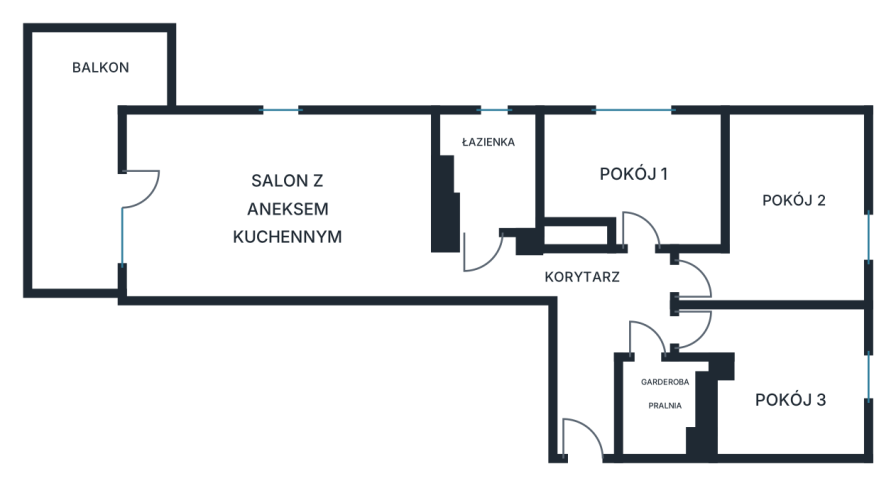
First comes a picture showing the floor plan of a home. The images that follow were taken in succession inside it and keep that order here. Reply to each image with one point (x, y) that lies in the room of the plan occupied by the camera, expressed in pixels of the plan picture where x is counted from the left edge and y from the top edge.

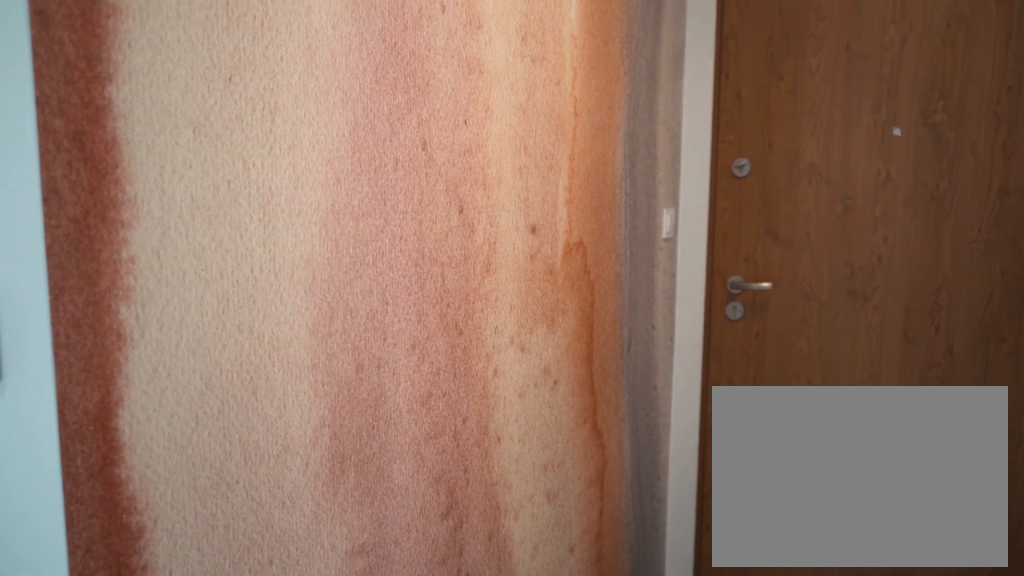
(577, 314)
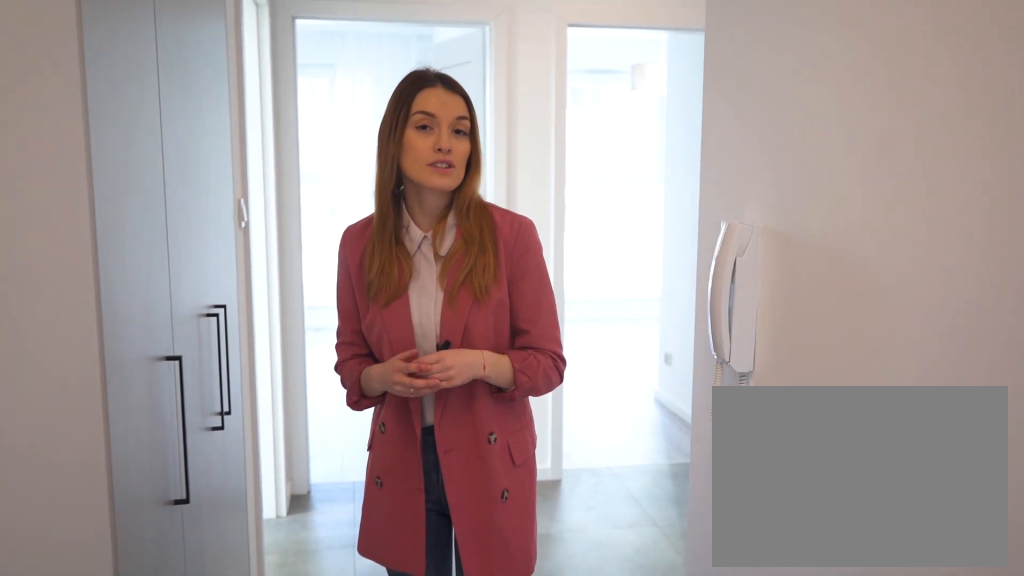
(577, 314)
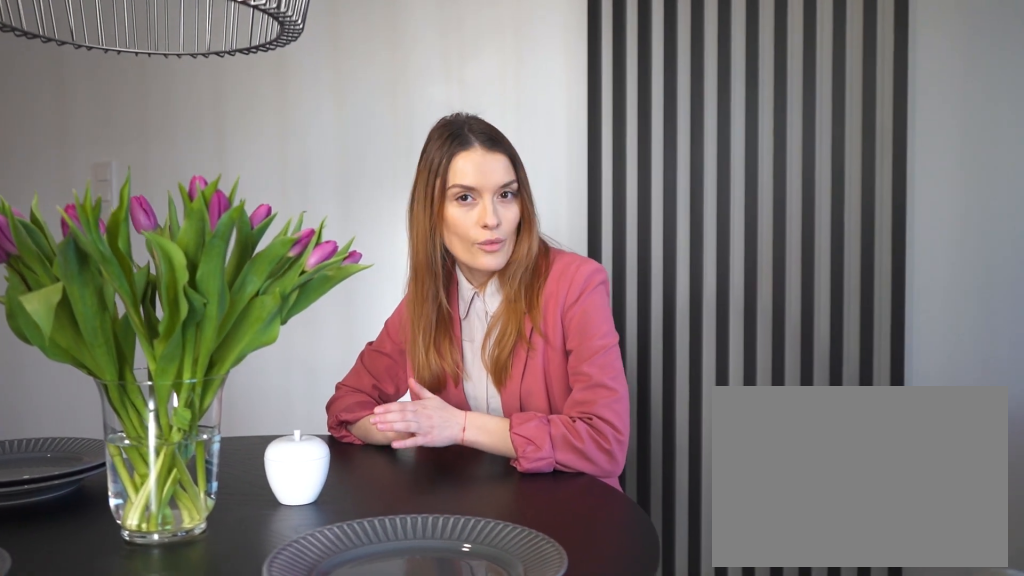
(277, 205)
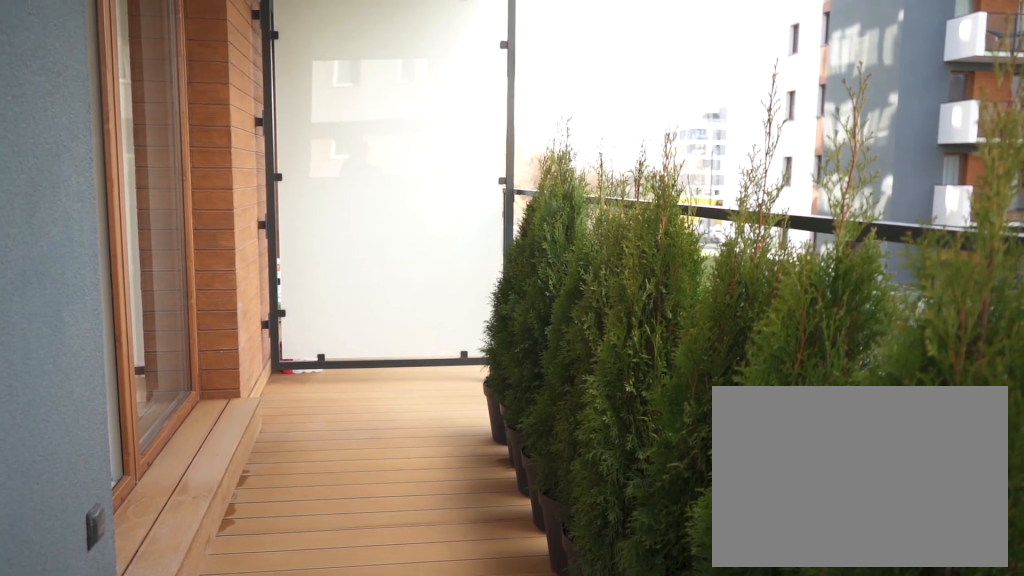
(86, 147)
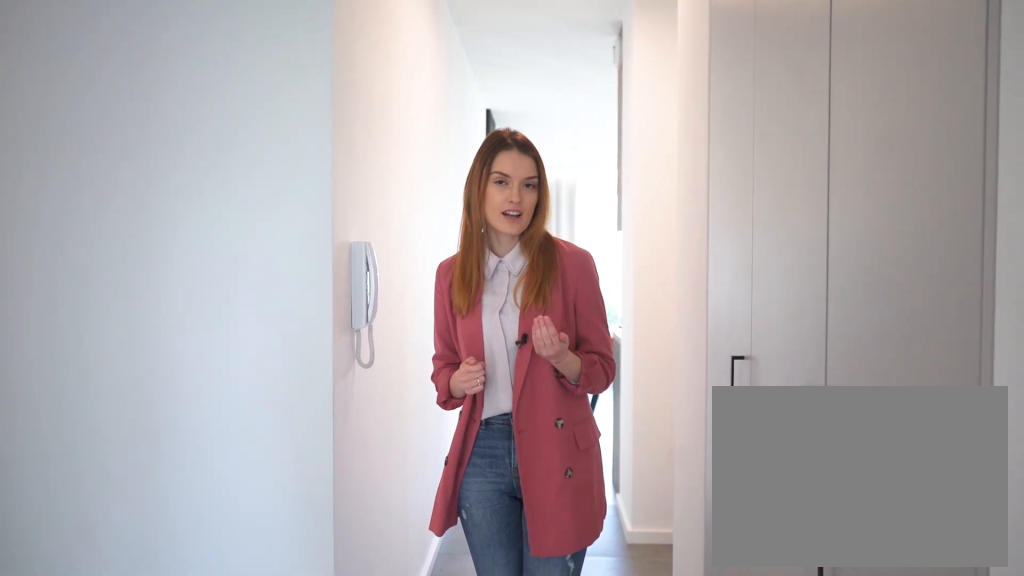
(576, 314)
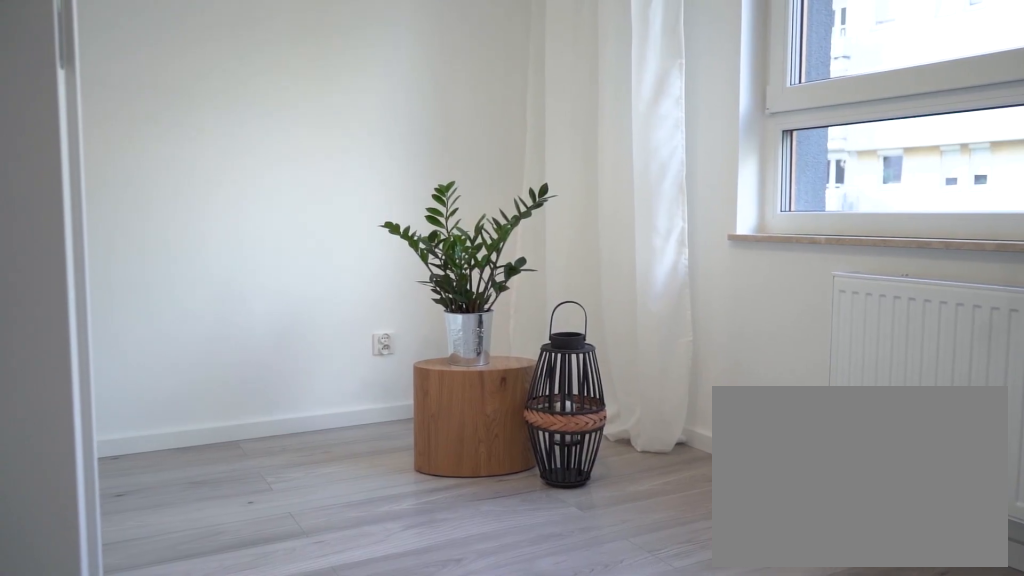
(637, 173)
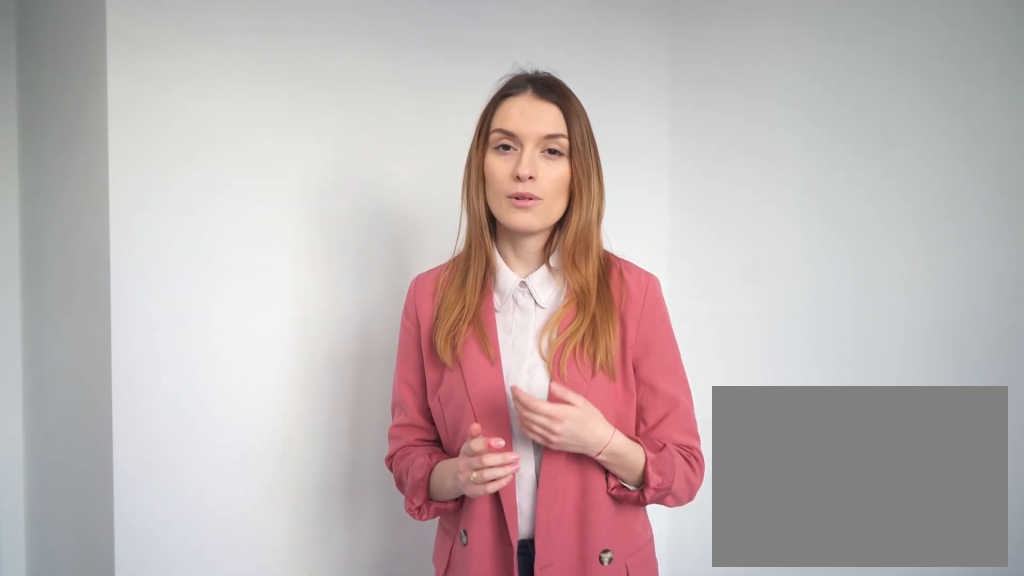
(637, 173)
